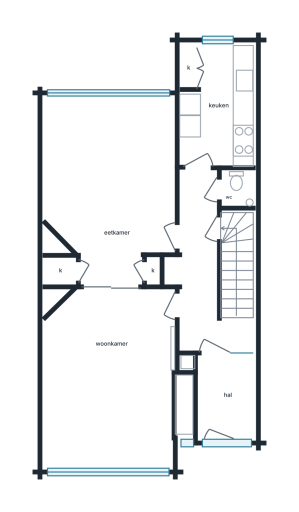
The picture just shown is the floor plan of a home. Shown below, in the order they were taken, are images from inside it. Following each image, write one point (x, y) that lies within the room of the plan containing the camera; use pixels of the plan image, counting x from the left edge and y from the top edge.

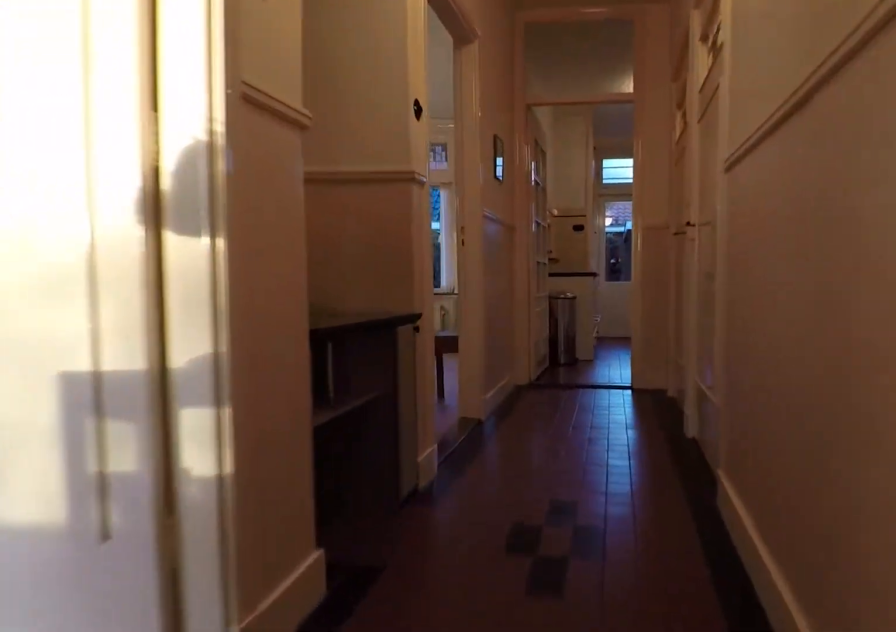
(202, 273)
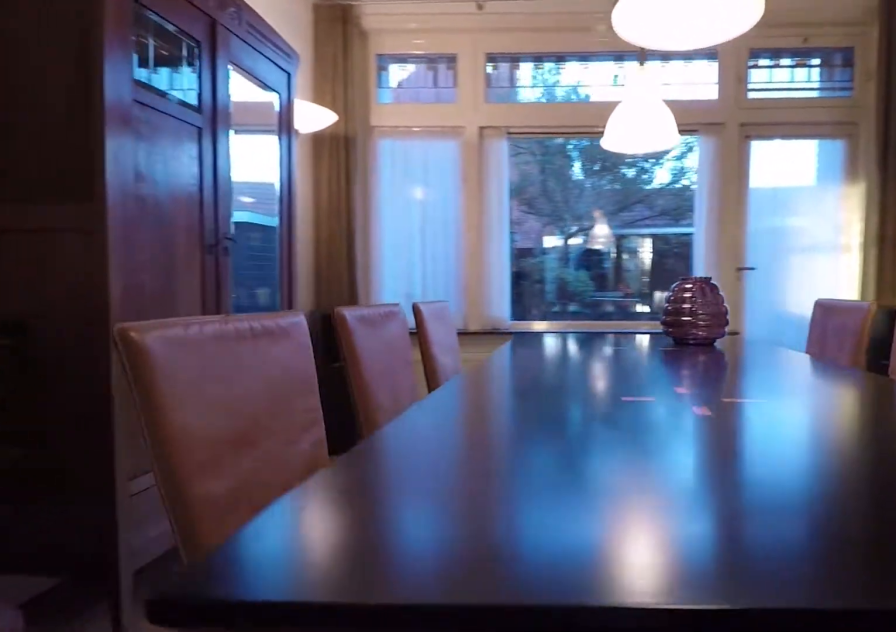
(114, 185)
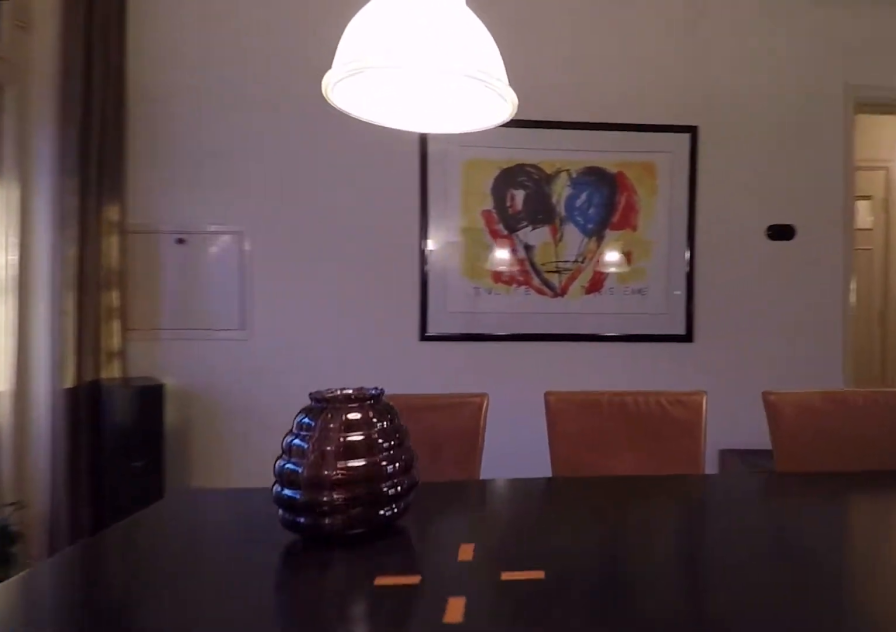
(114, 185)
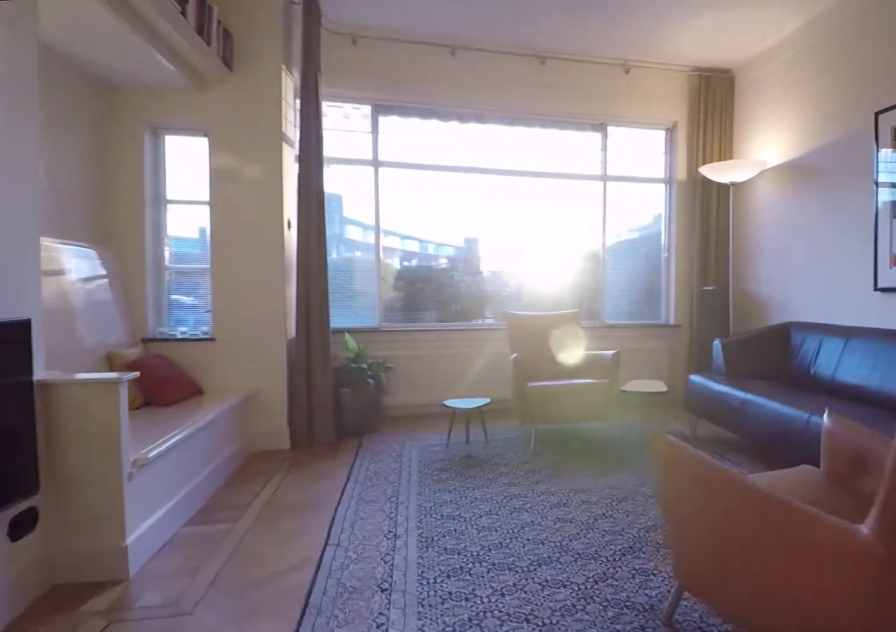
(117, 373)
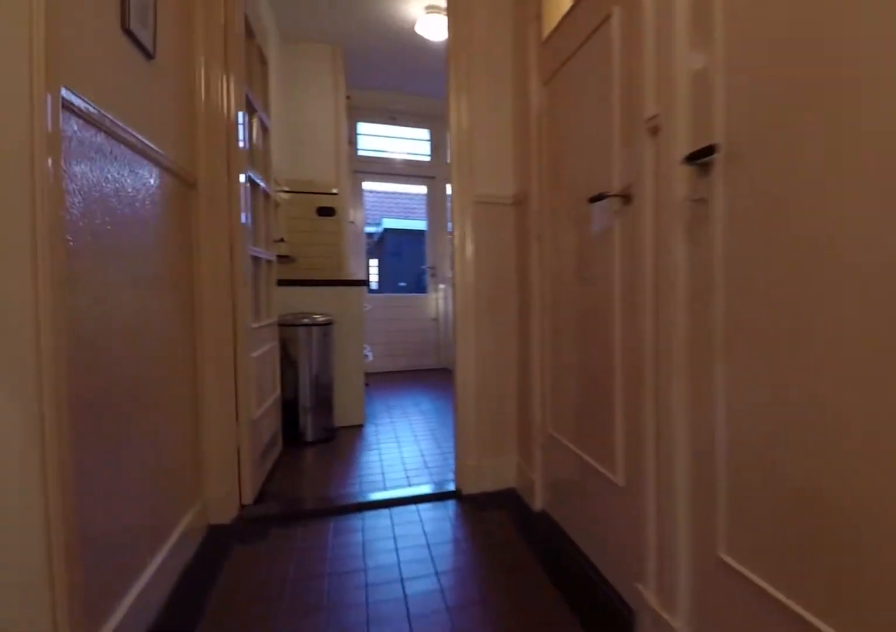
(202, 272)
